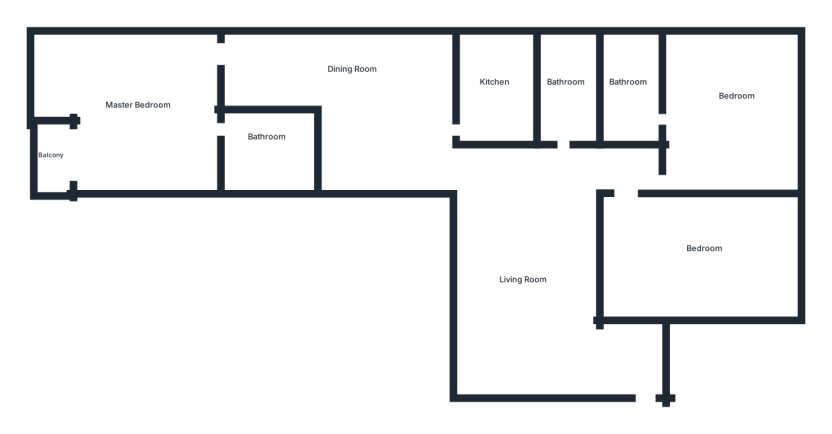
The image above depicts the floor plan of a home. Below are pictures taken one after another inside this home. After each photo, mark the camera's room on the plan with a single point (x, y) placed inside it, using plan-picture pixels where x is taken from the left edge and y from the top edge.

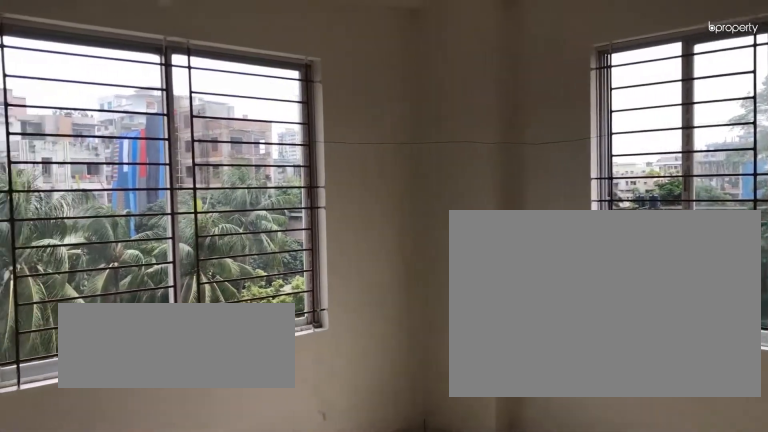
(740, 98)
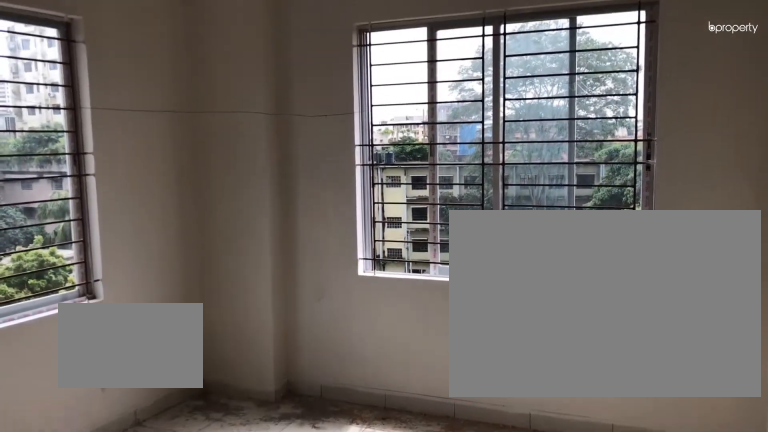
(740, 98)
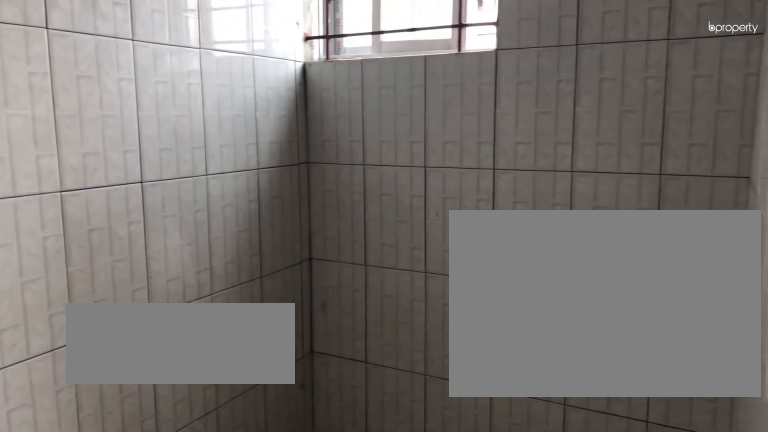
(624, 87)
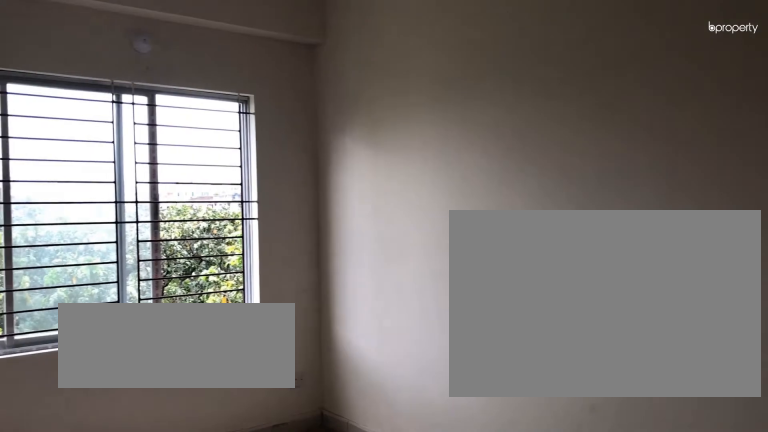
(704, 253)
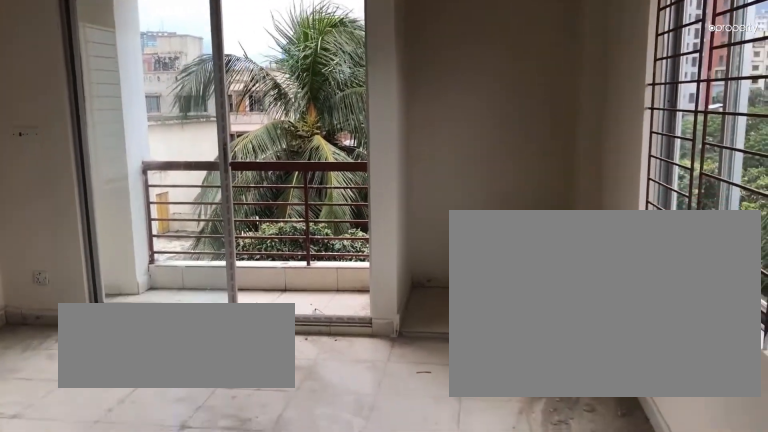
(125, 103)
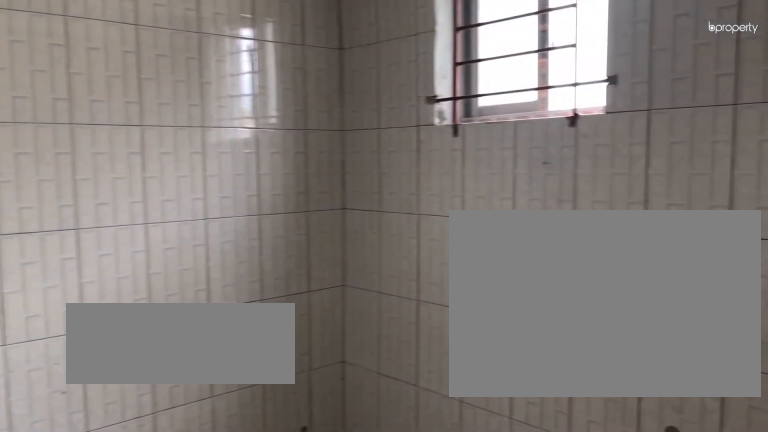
(272, 142)
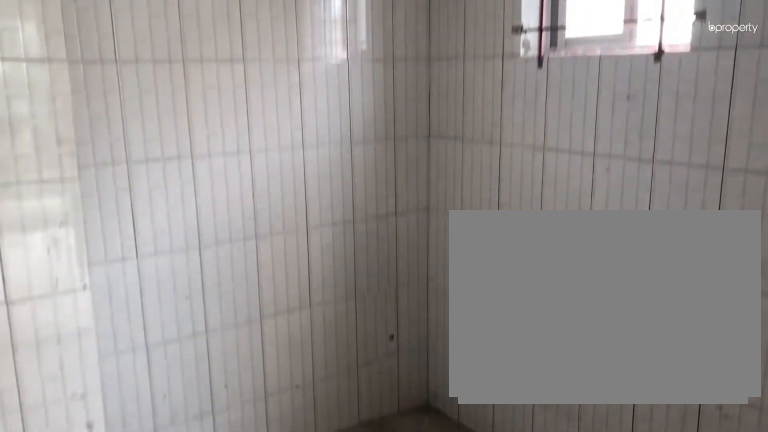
(272, 142)
